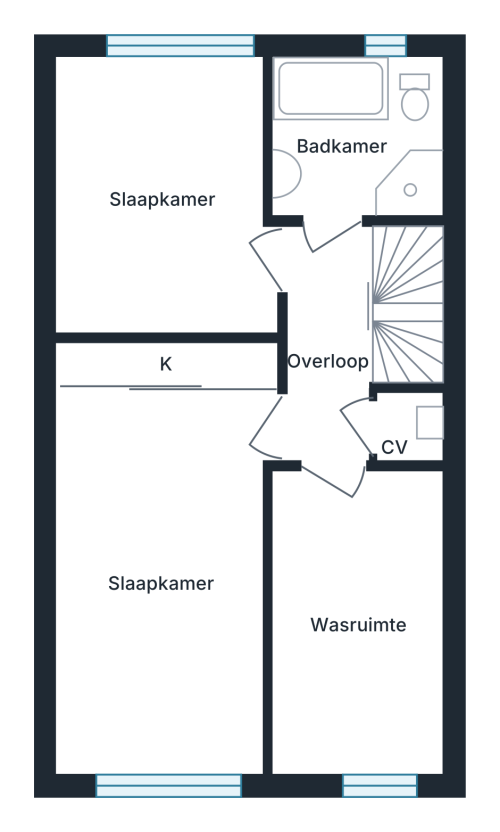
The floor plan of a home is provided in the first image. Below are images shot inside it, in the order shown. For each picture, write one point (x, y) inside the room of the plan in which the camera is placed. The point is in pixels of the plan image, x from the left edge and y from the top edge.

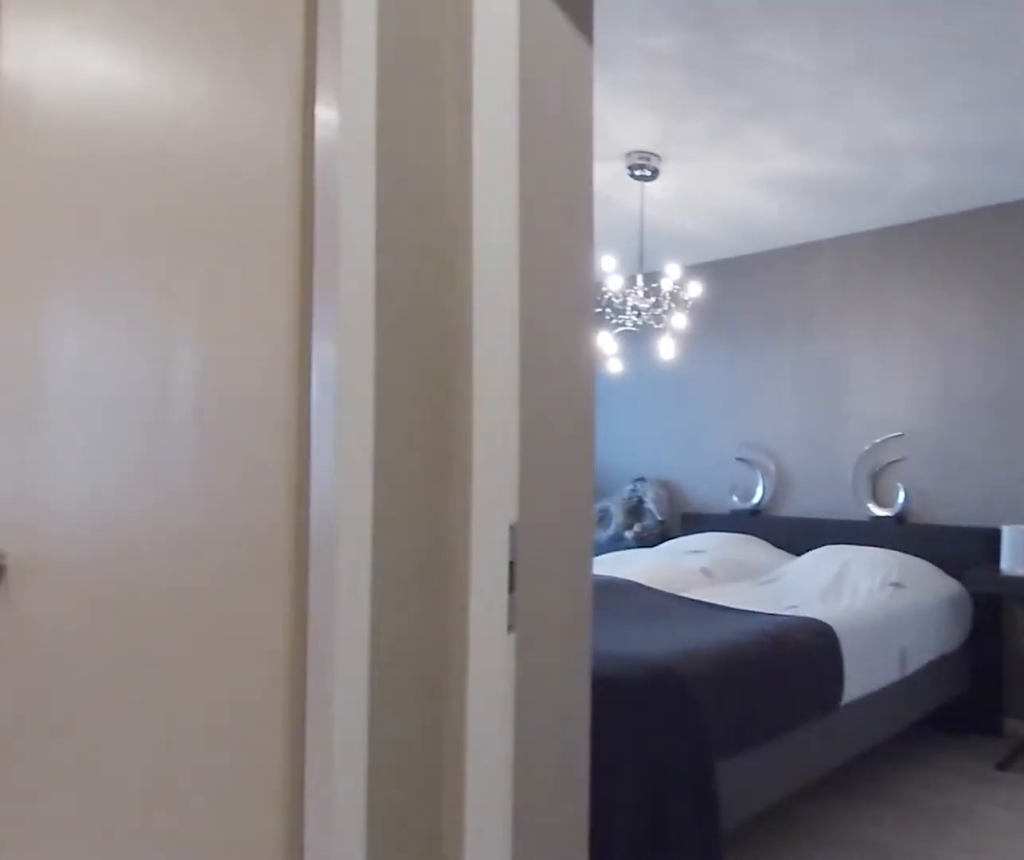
(328, 343)
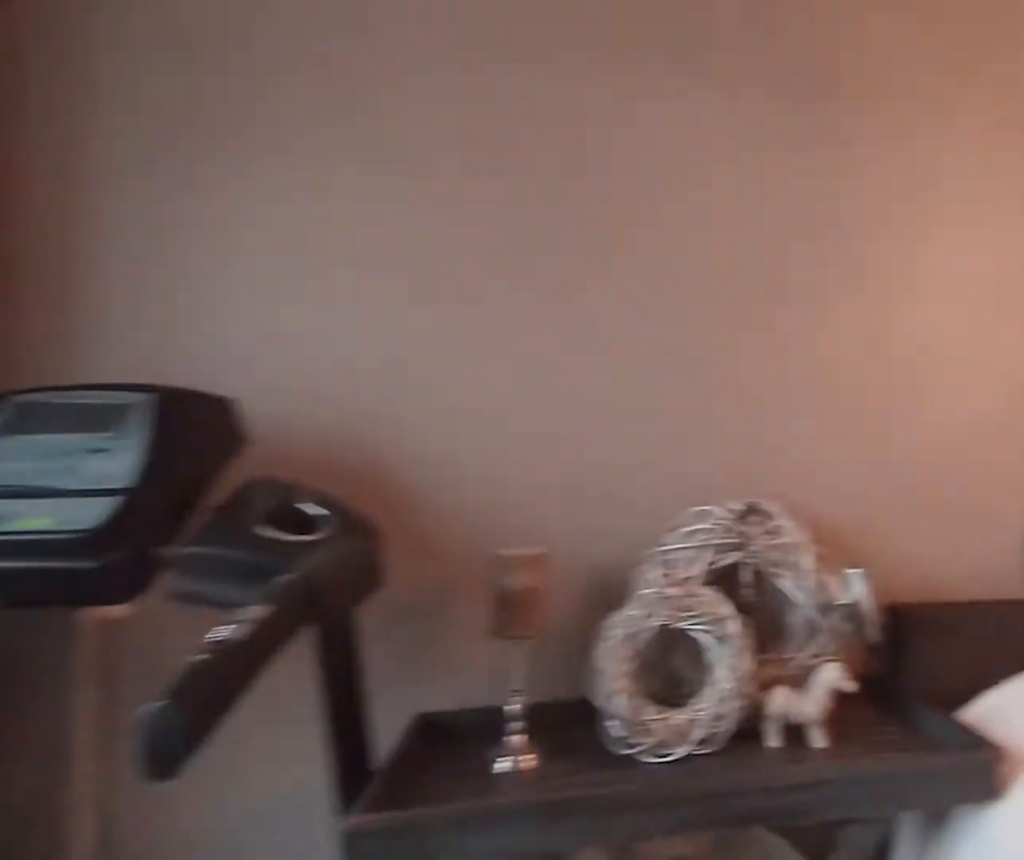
(162, 585)
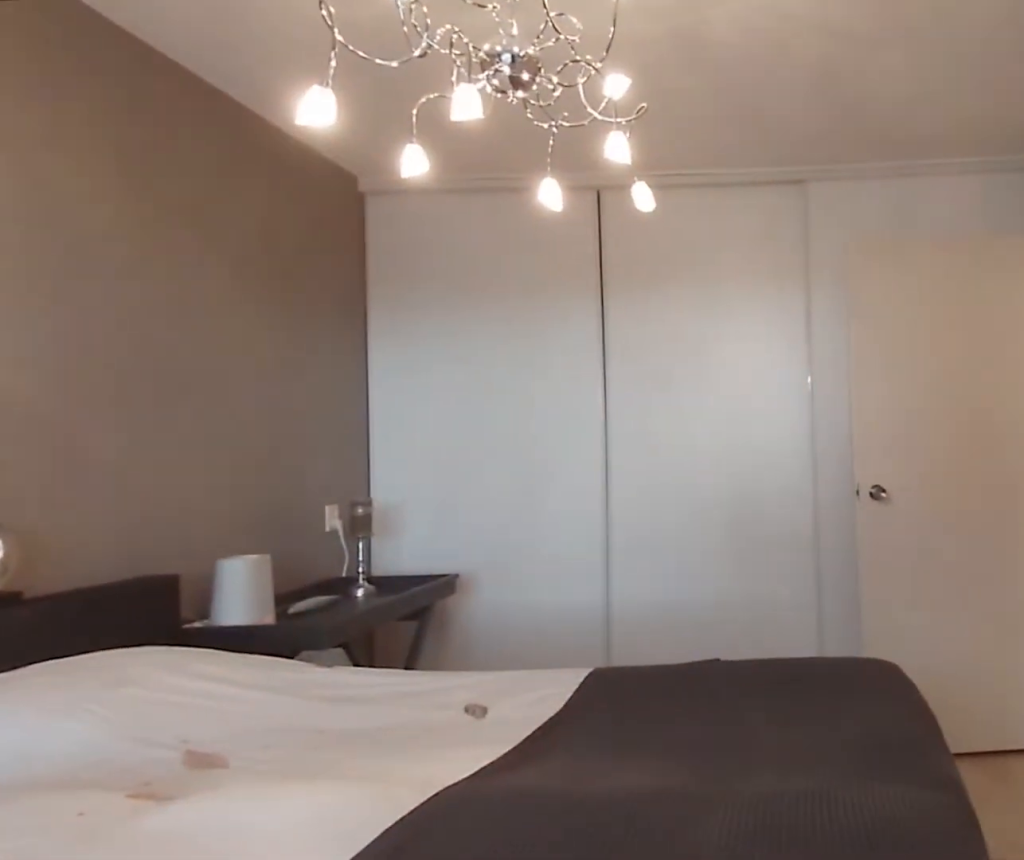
(162, 585)
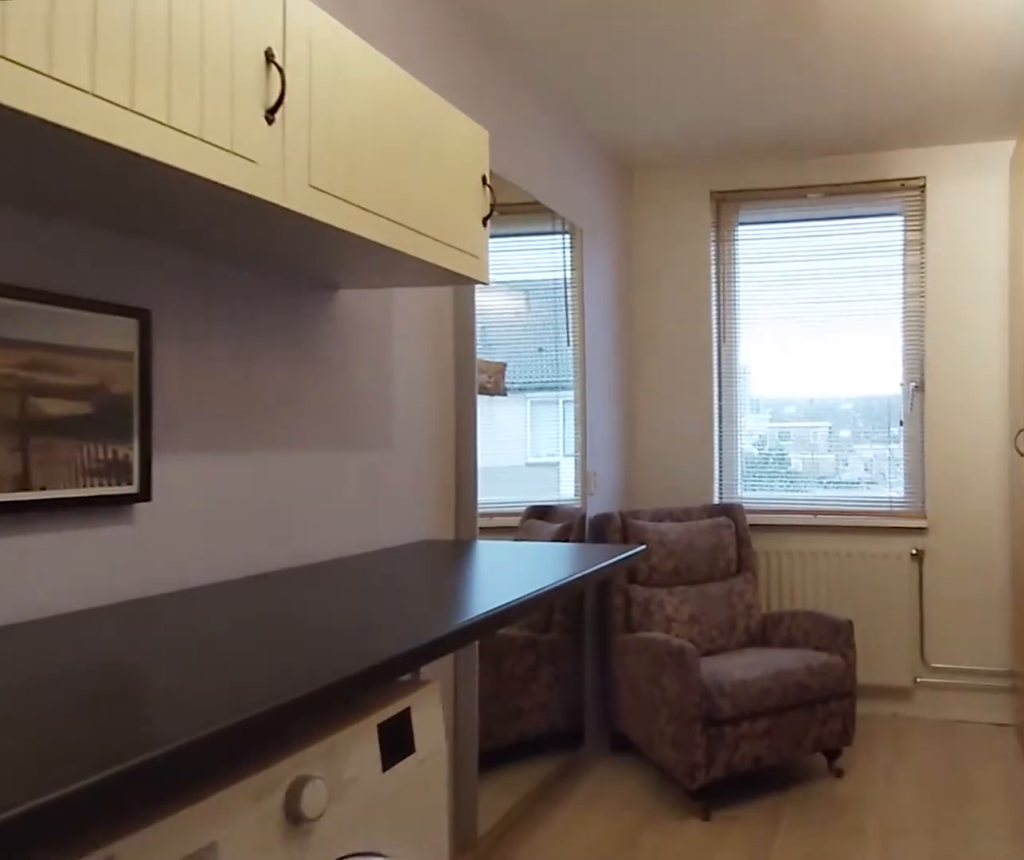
(354, 631)
